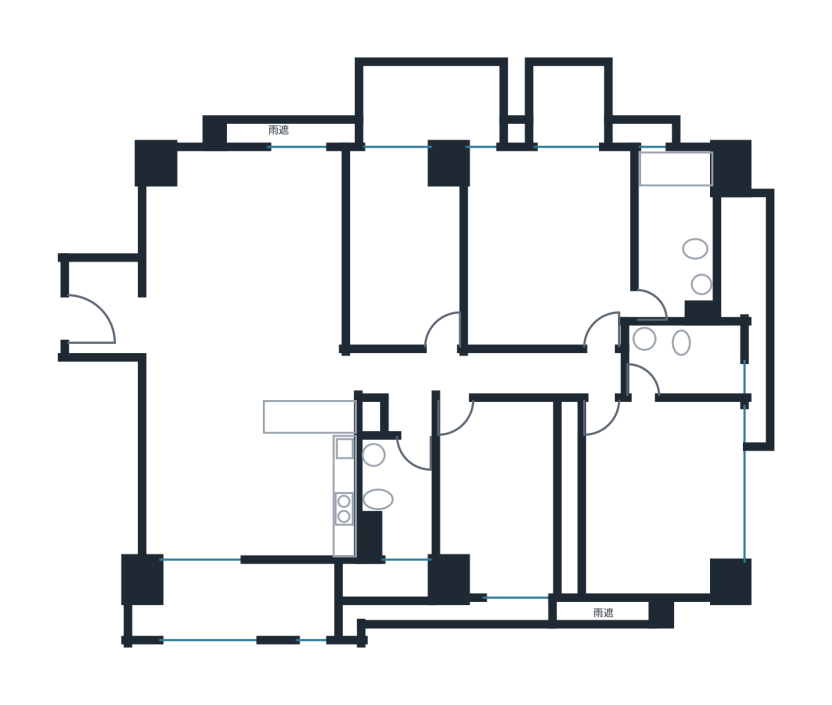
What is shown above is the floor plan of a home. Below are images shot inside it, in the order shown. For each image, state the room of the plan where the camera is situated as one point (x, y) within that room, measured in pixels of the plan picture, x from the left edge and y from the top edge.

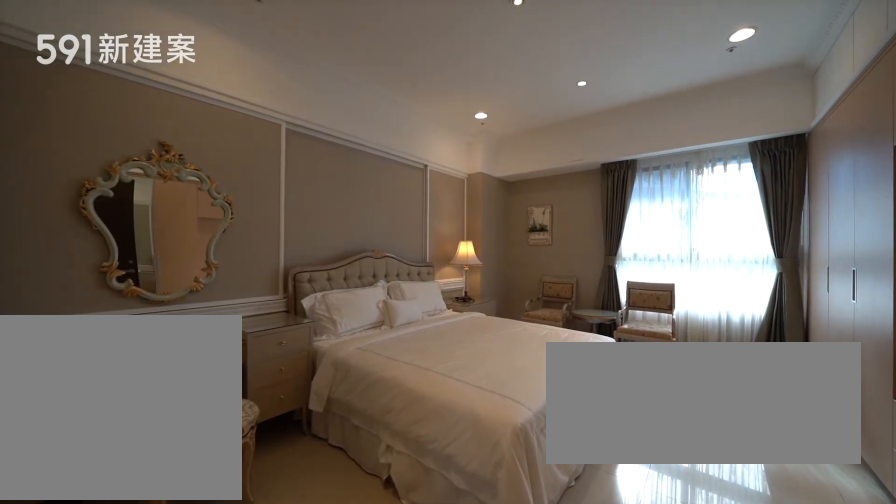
(652, 500)
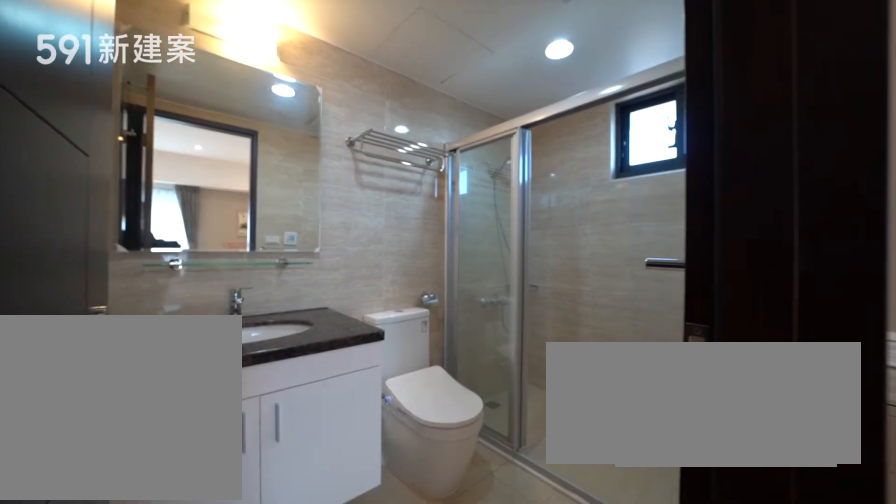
(691, 358)
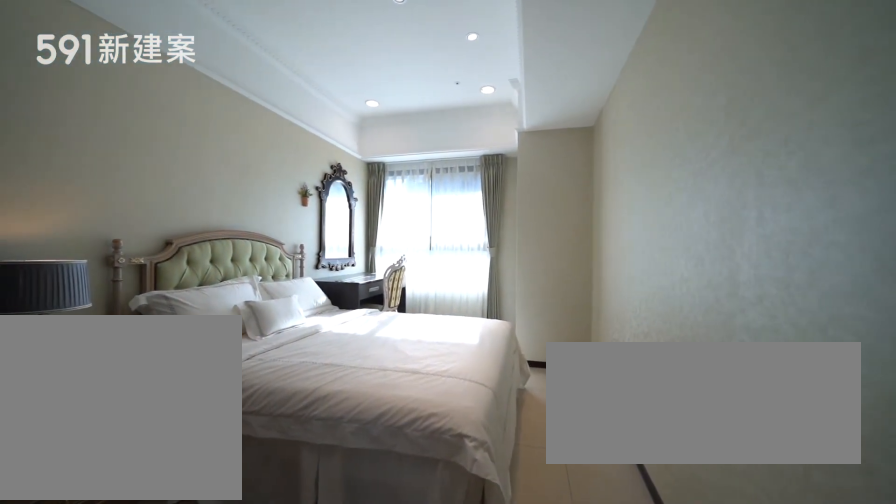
(498, 505)
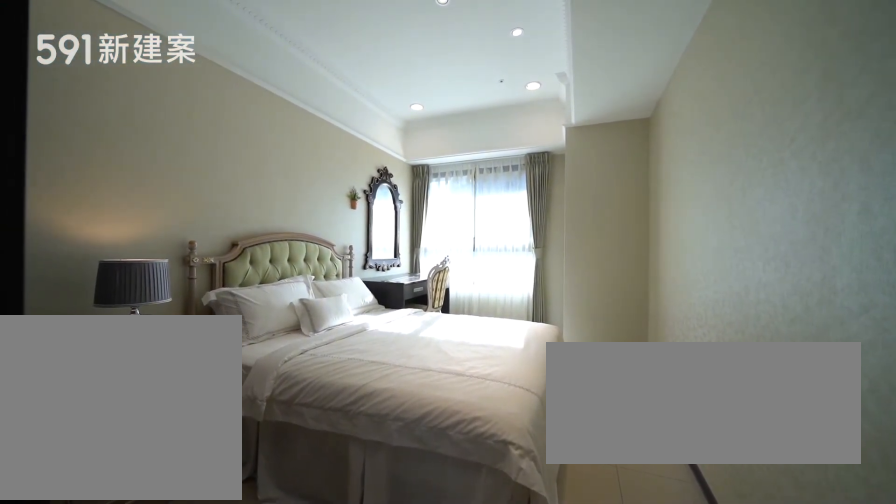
(498, 505)
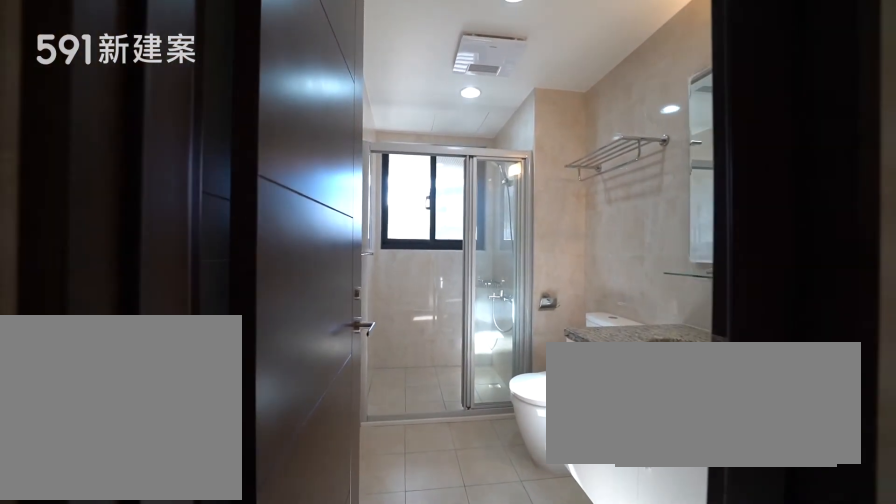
(395, 506)
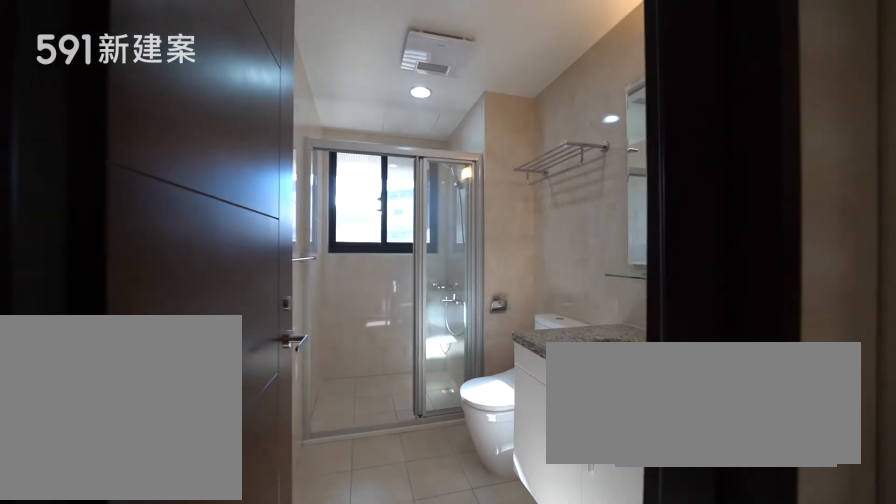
(395, 506)
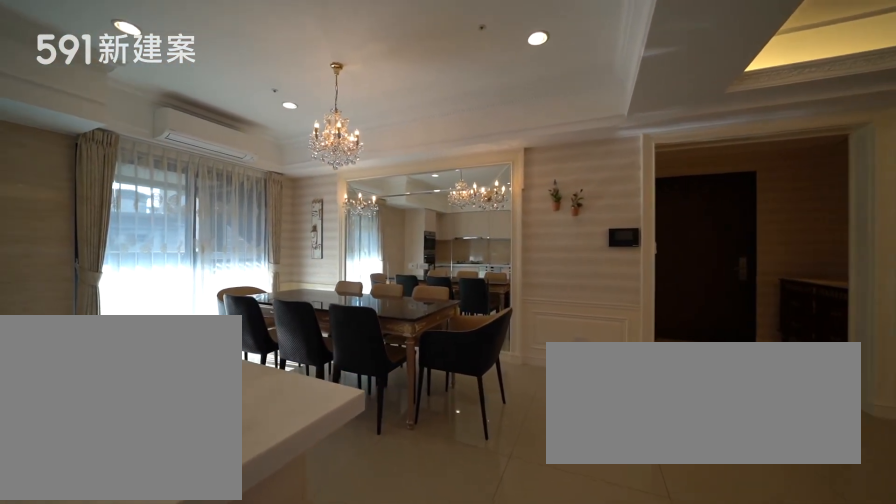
(200, 482)
